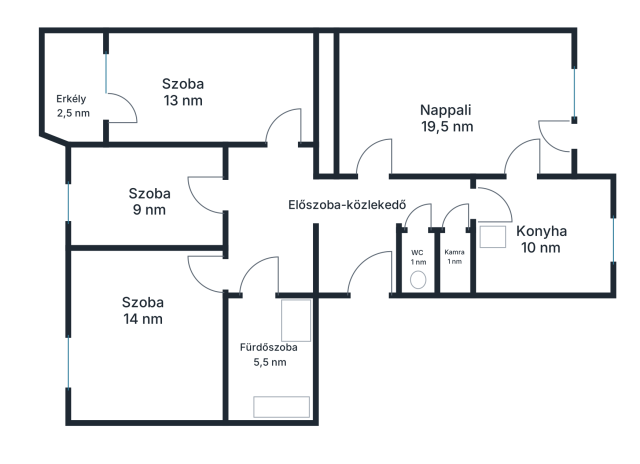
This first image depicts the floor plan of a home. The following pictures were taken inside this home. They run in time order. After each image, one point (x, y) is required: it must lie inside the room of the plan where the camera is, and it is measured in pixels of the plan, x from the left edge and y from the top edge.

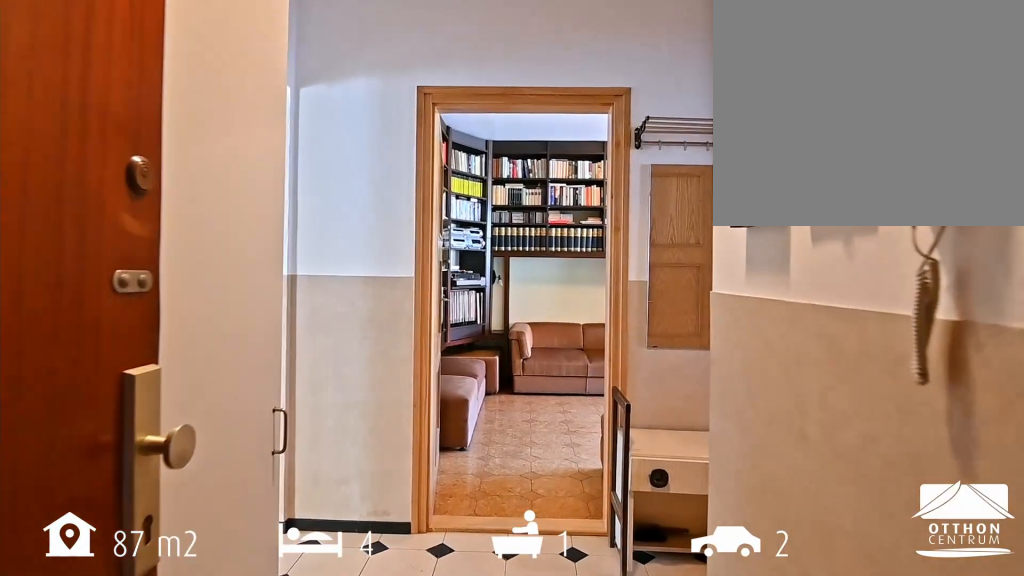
(358, 237)
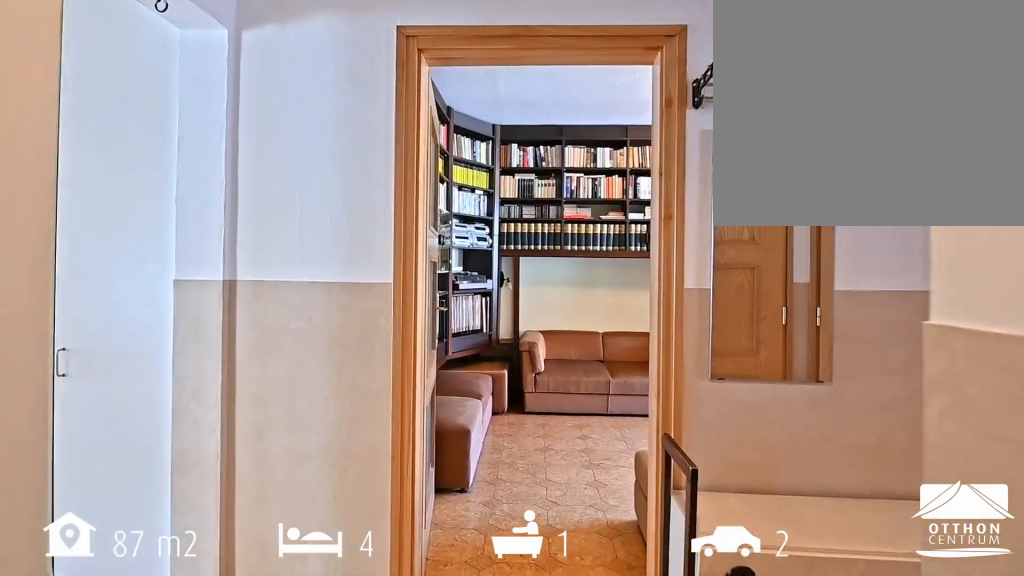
(357, 237)
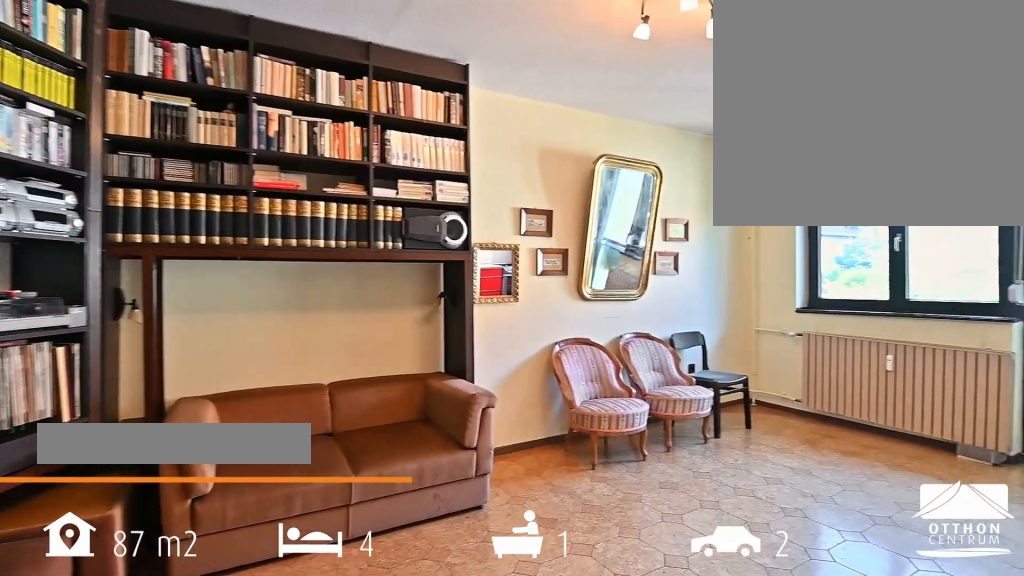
(447, 89)
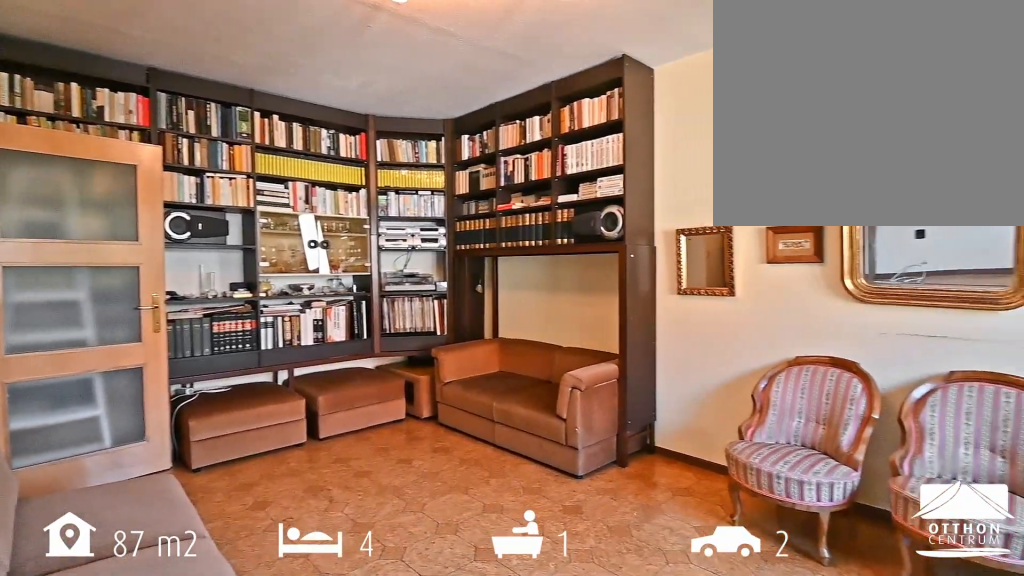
(447, 89)
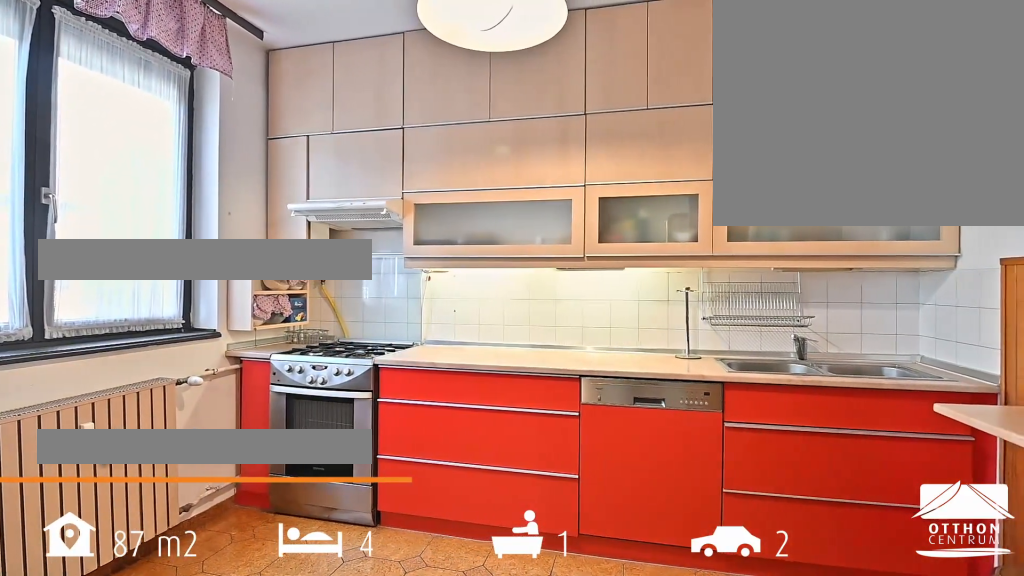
(543, 240)
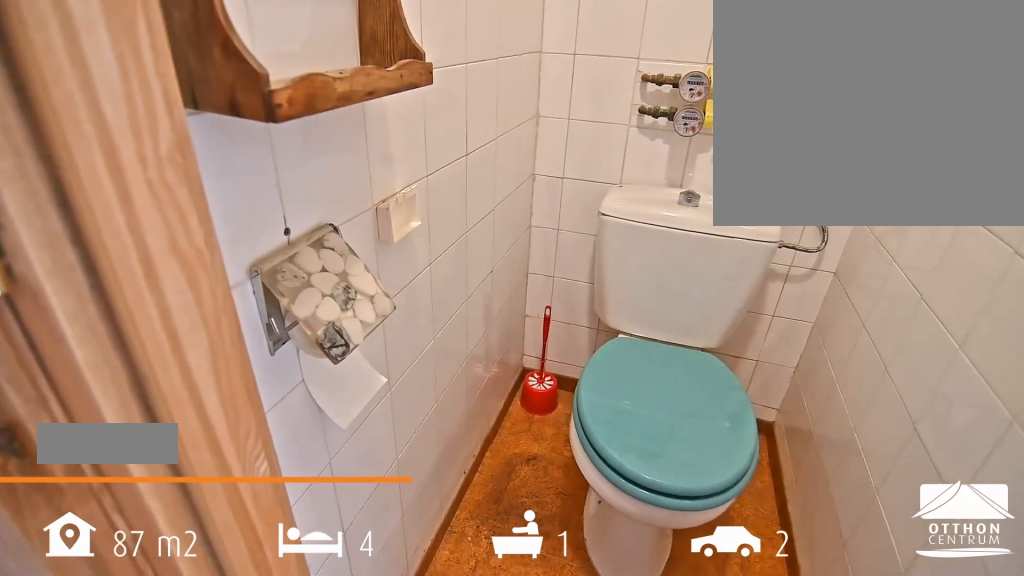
(419, 265)
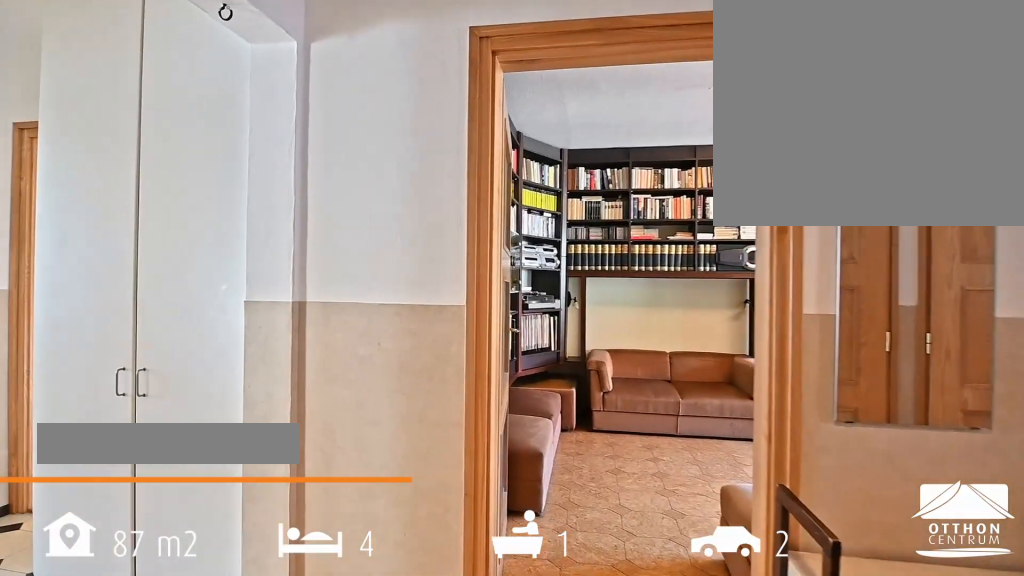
(363, 213)
